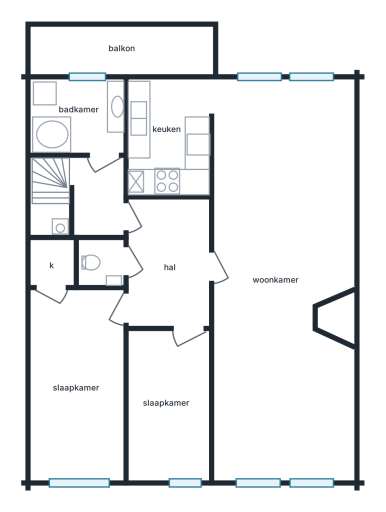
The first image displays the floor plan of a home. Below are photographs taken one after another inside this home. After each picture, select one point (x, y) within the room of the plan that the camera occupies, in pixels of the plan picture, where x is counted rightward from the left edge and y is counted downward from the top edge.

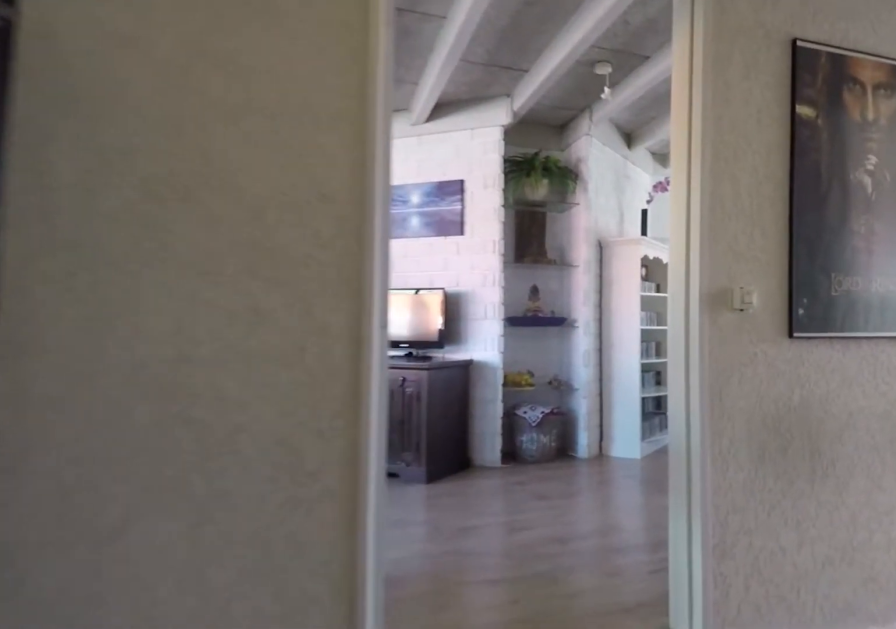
(169, 263)
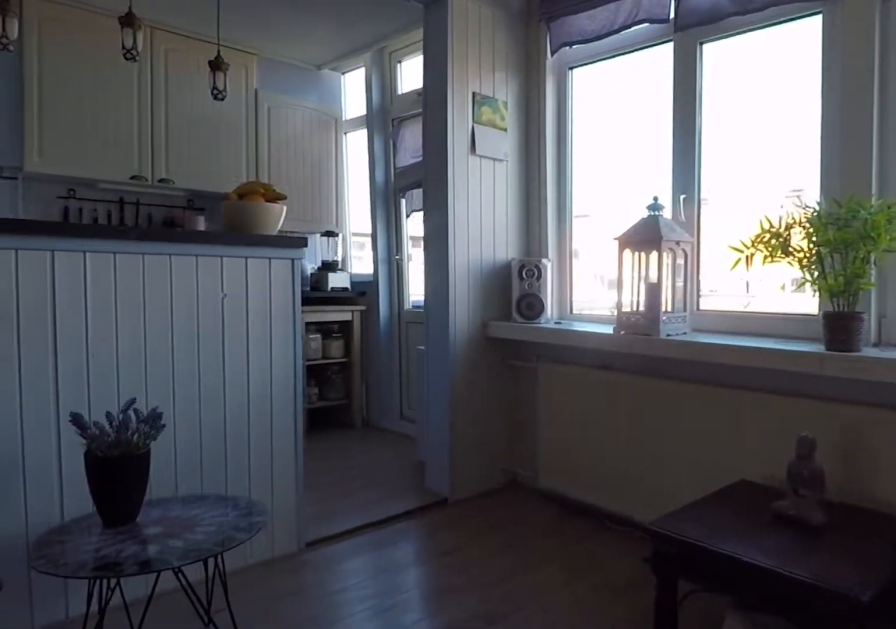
(279, 280)
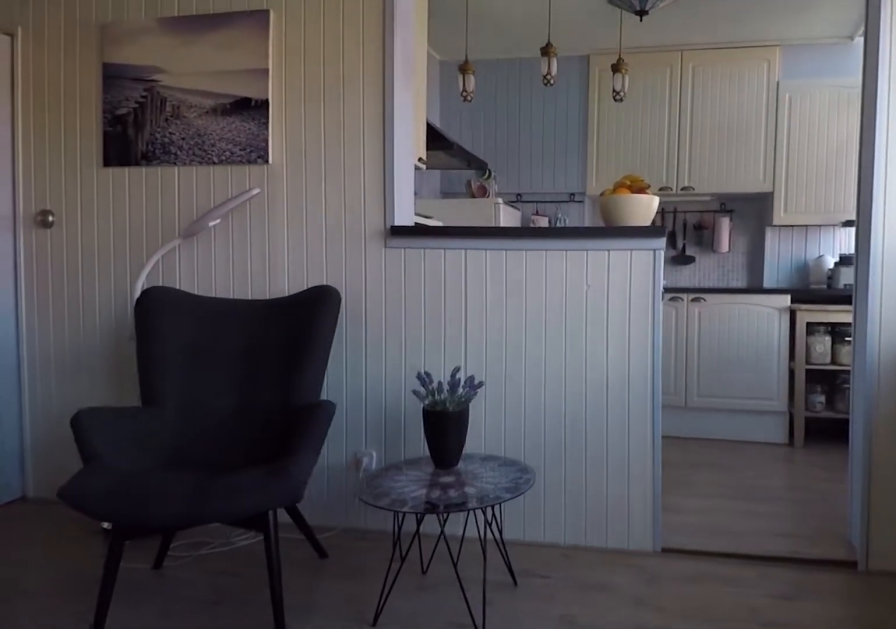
(279, 280)
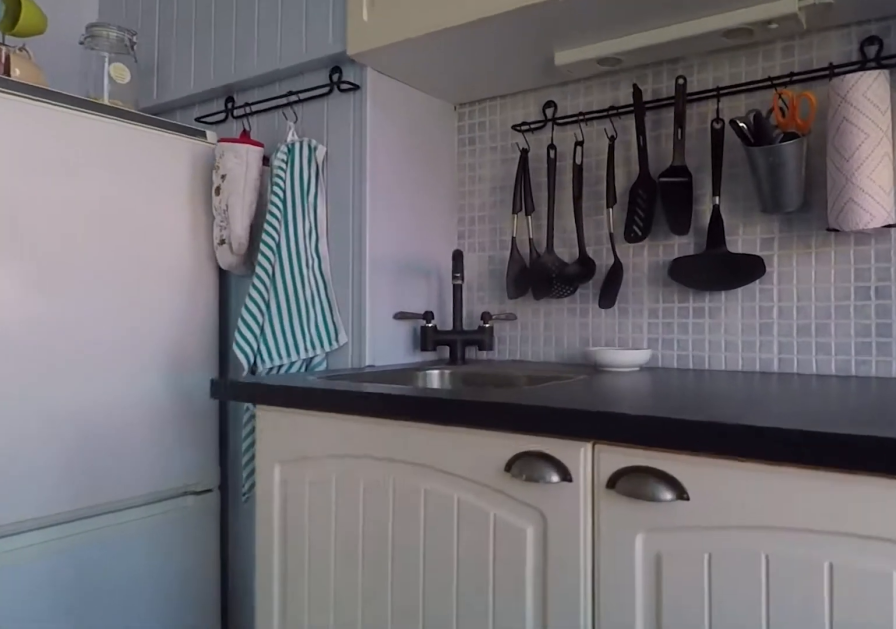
(169, 138)
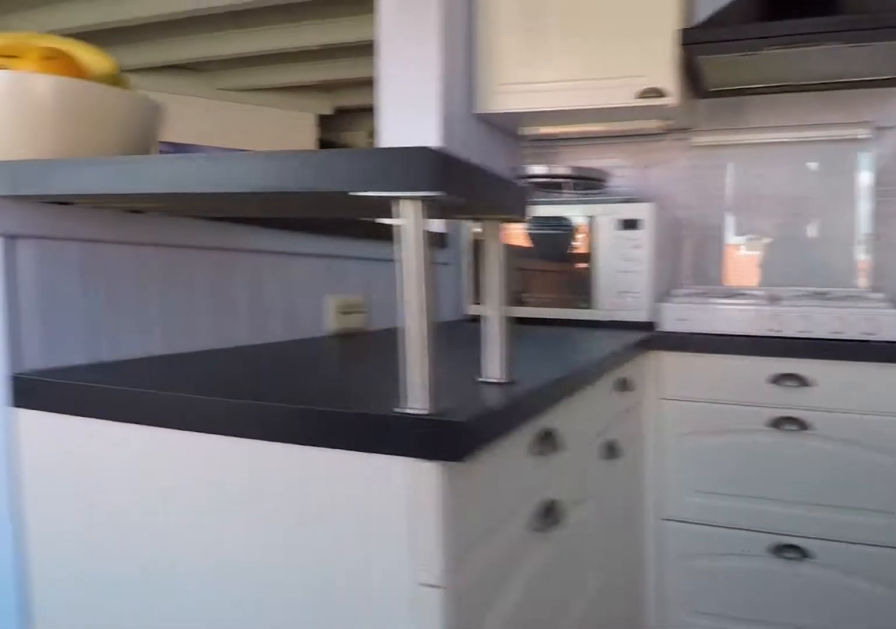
(169, 138)
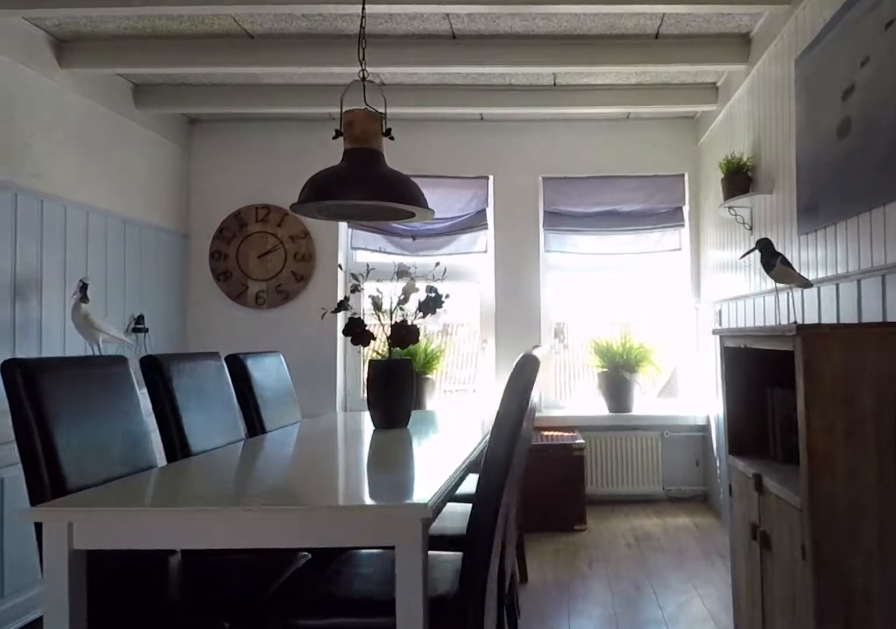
(281, 280)
